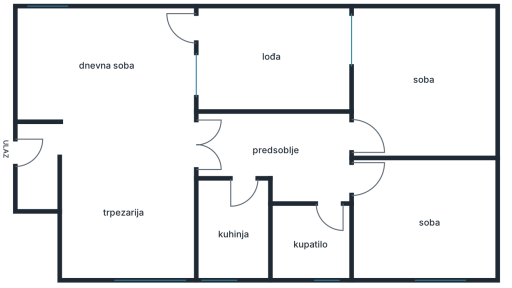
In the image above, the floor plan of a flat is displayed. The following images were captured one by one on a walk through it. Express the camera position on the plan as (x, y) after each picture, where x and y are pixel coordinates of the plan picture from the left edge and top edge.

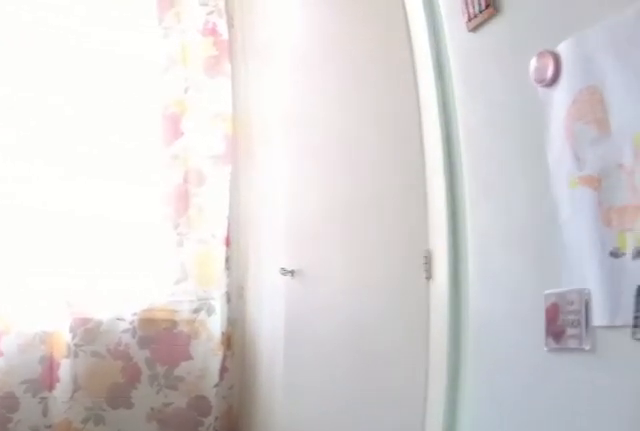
(233, 199)
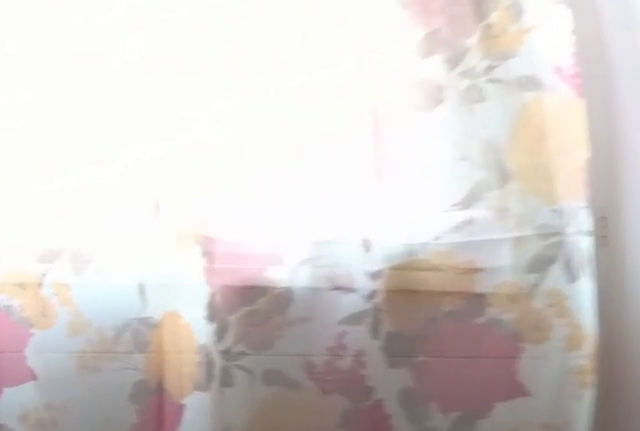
(233, 248)
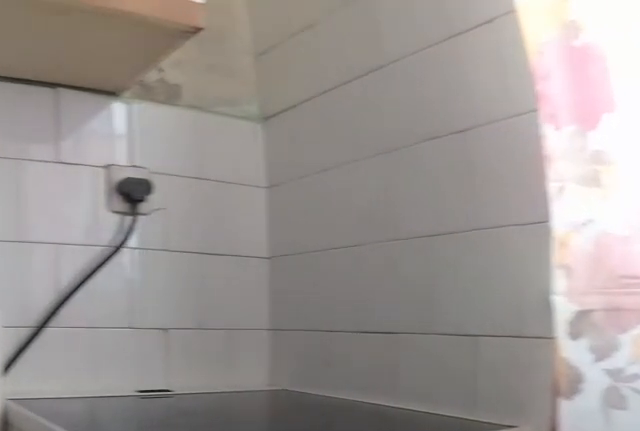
(224, 263)
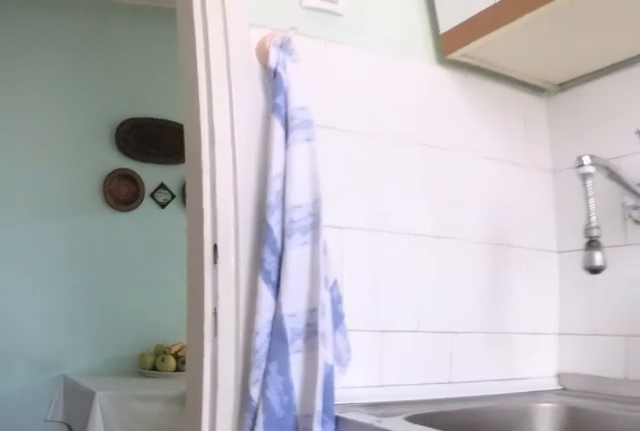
(234, 242)
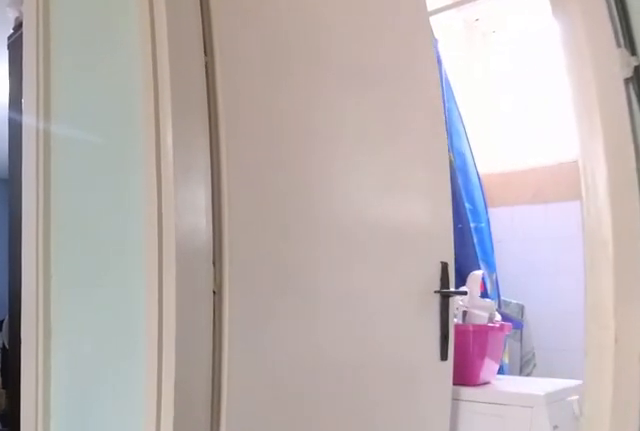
(291, 176)
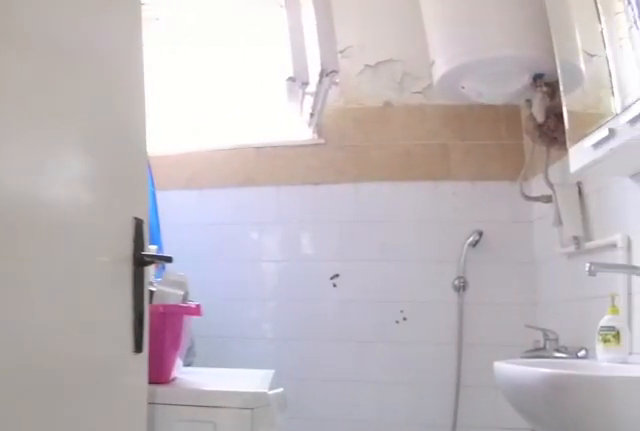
(314, 176)
